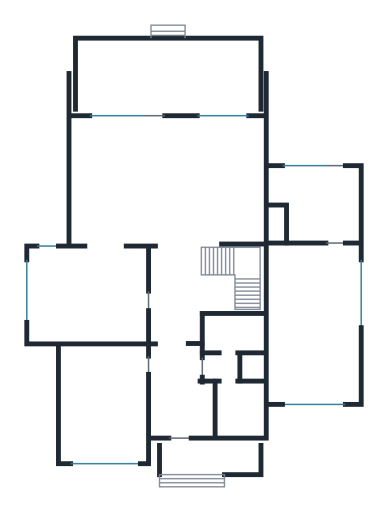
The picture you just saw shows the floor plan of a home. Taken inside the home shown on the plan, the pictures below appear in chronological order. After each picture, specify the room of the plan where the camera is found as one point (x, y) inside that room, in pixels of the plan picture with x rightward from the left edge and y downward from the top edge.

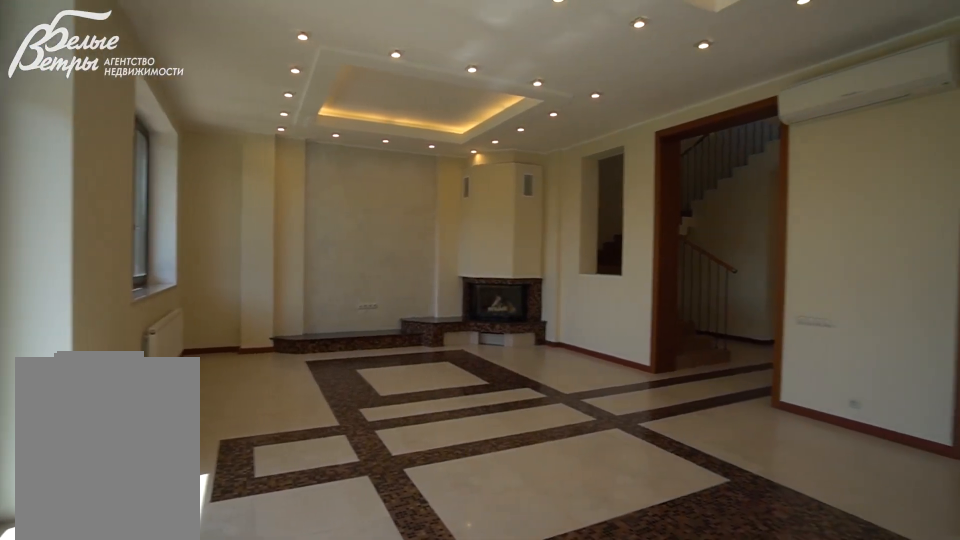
(168, 179)
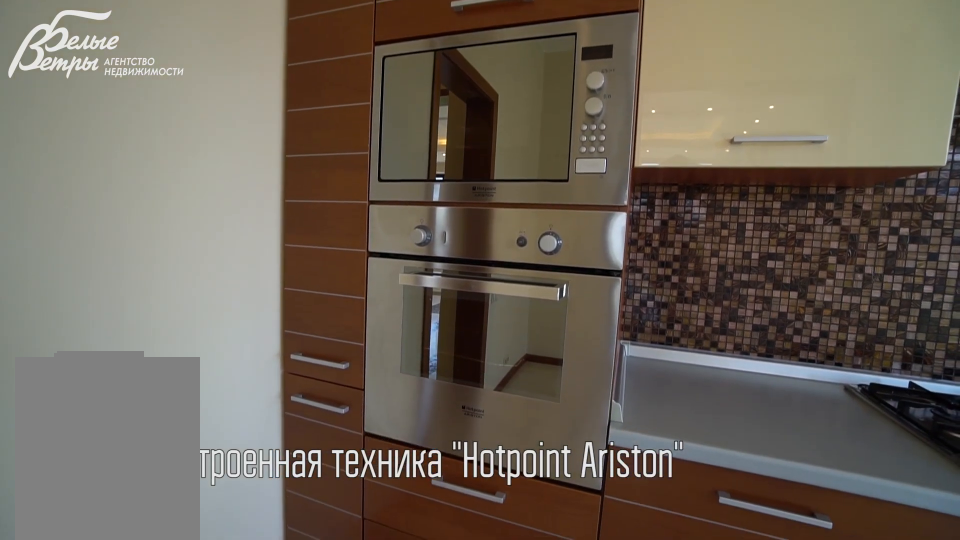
(90, 294)
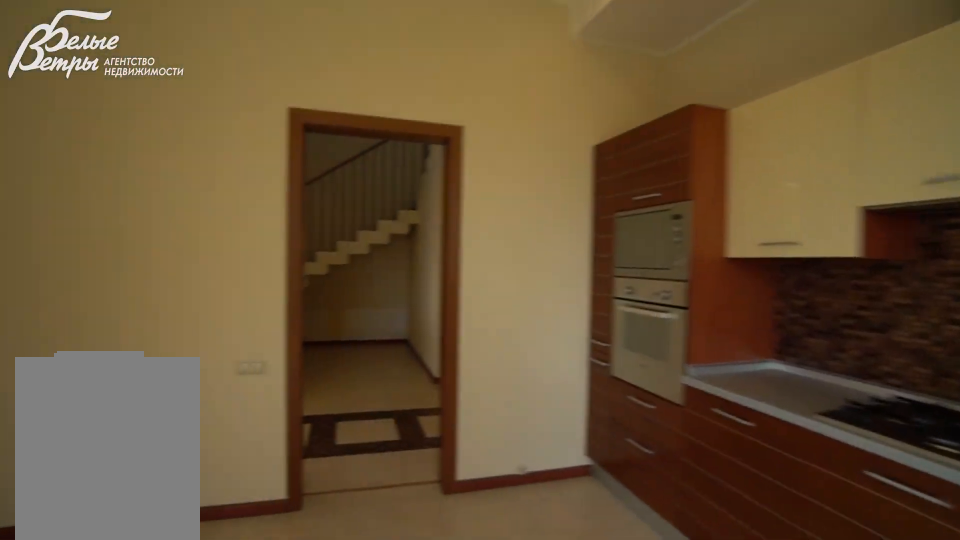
(90, 294)
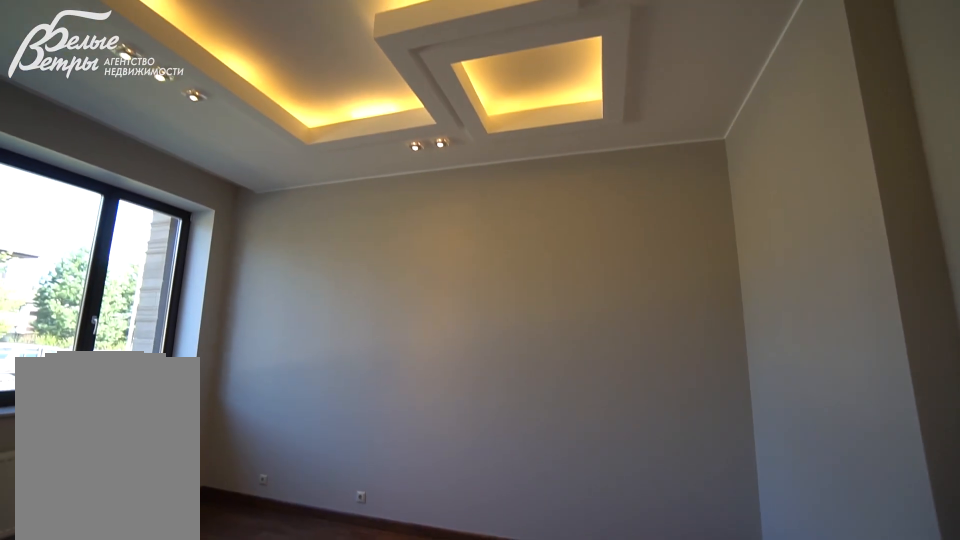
(102, 402)
